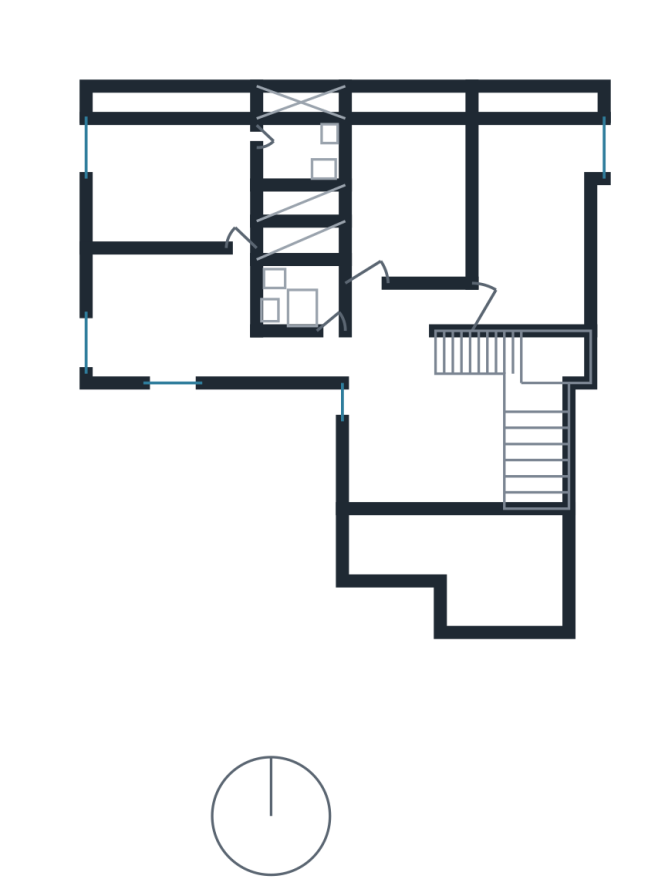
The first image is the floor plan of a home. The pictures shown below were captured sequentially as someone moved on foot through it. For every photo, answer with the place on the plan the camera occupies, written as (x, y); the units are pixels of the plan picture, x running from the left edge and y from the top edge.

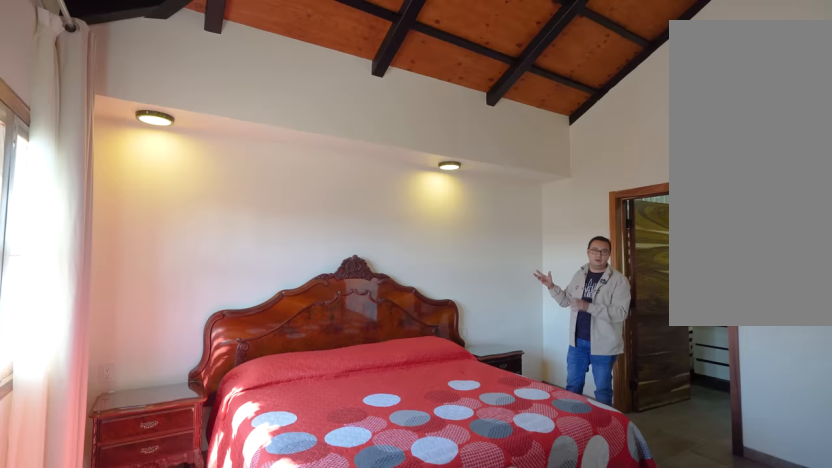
(238, 210)
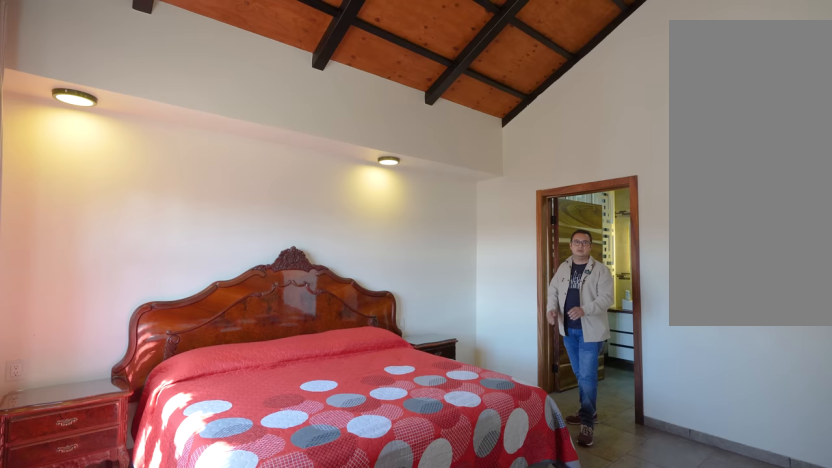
(221, 206)
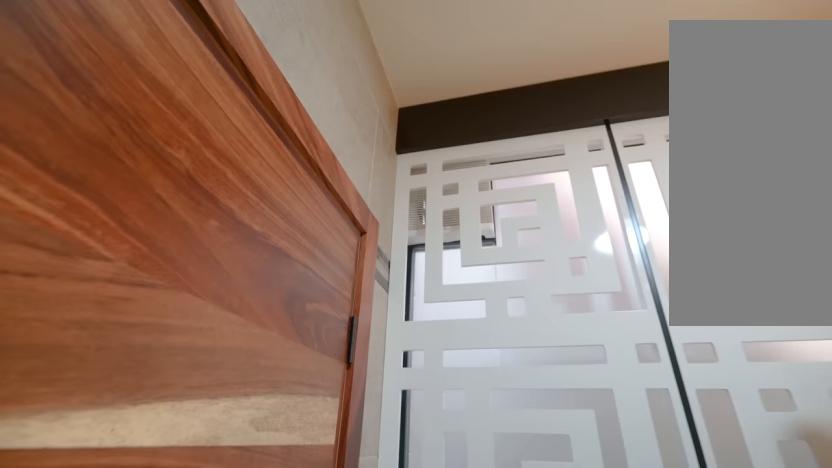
(301, 146)
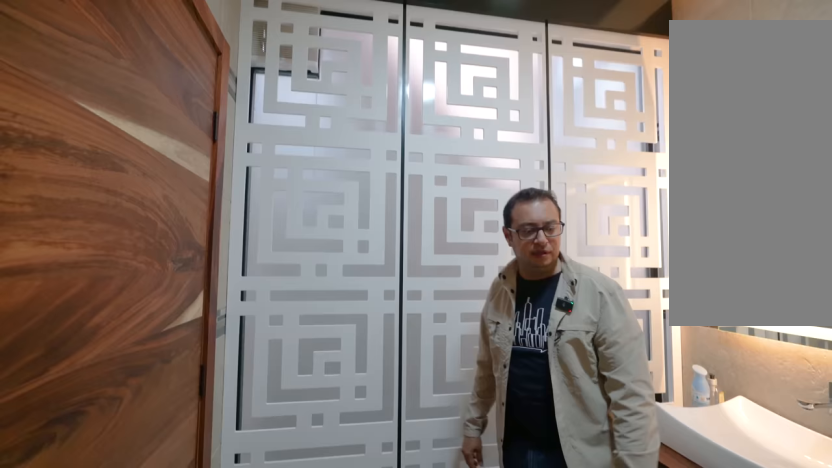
(301, 147)
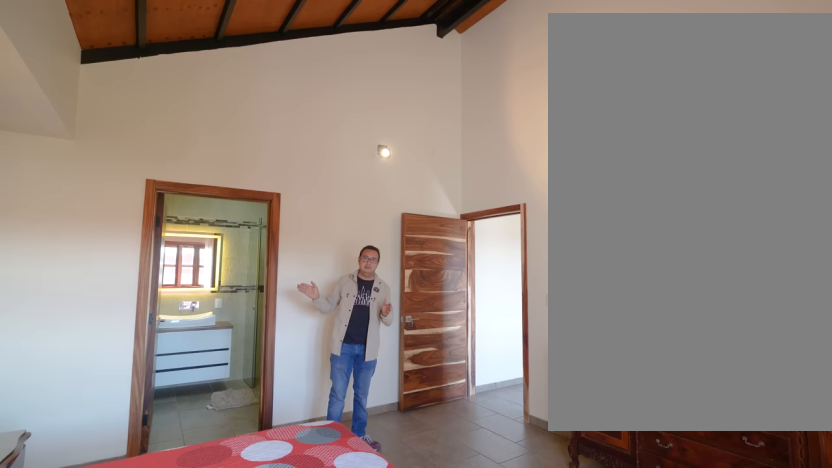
(187, 153)
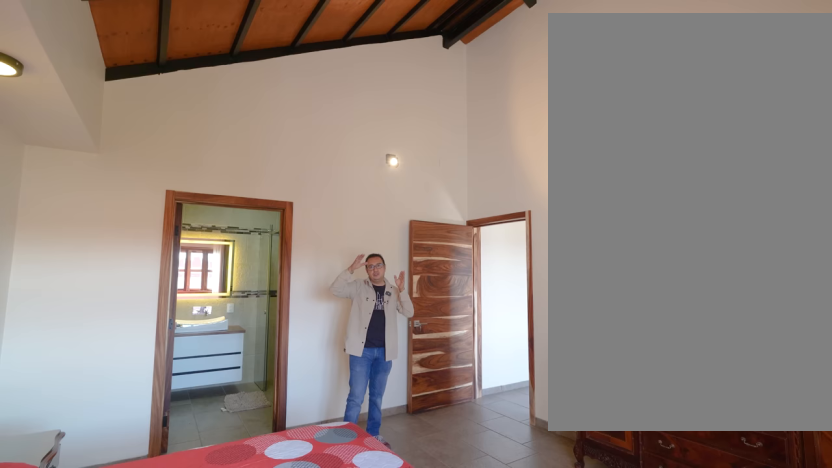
(168, 166)
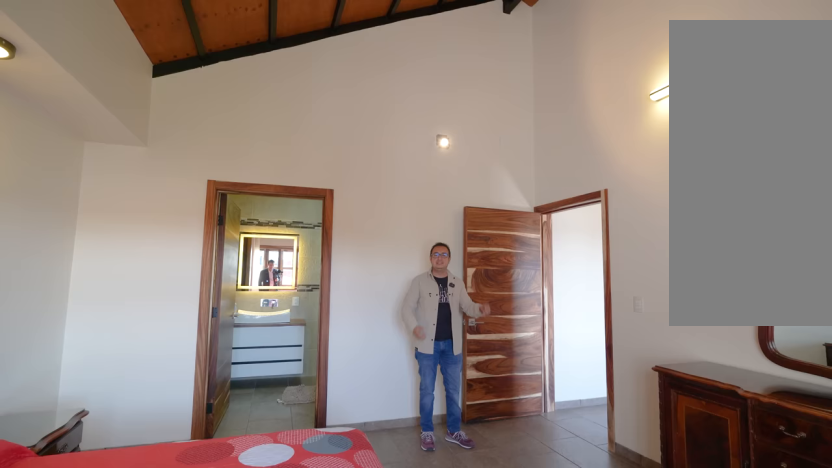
(116, 205)
